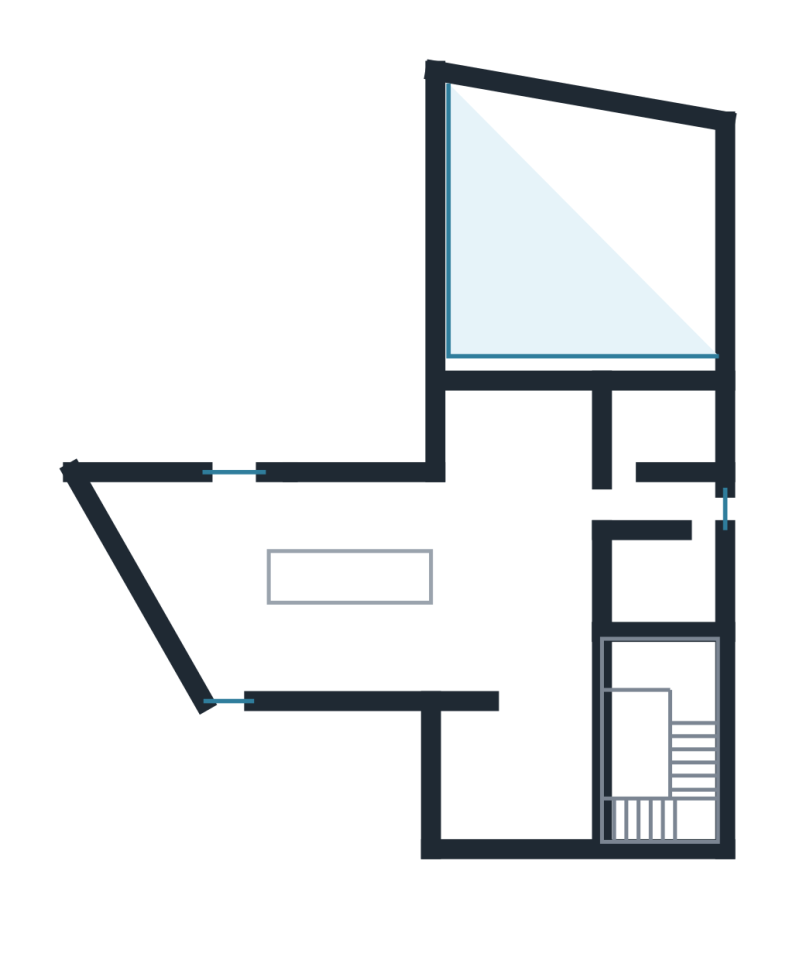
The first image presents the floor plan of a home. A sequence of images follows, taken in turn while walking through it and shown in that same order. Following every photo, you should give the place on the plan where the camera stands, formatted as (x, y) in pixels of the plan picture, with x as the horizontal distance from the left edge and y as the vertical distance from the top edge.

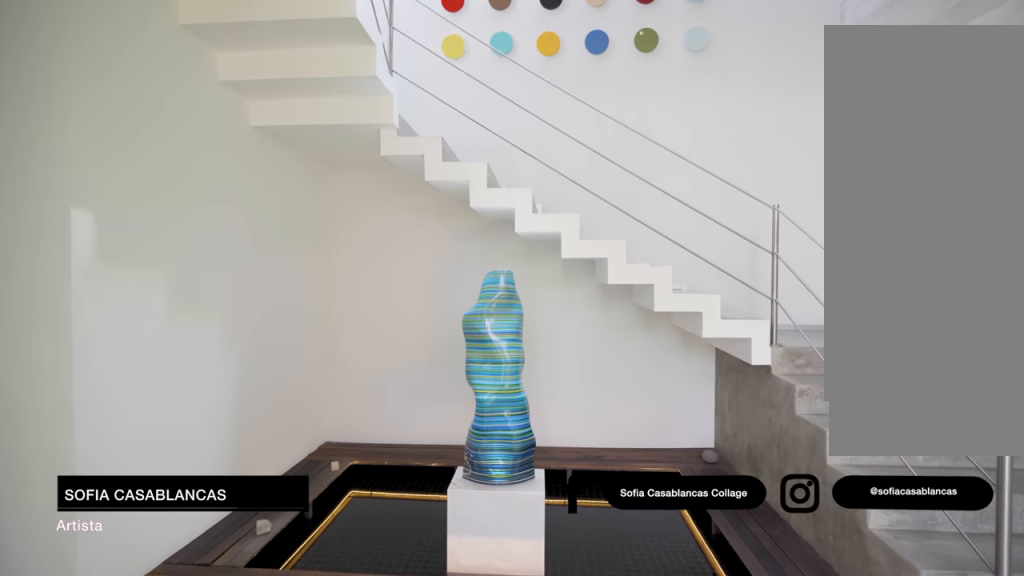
(538, 773)
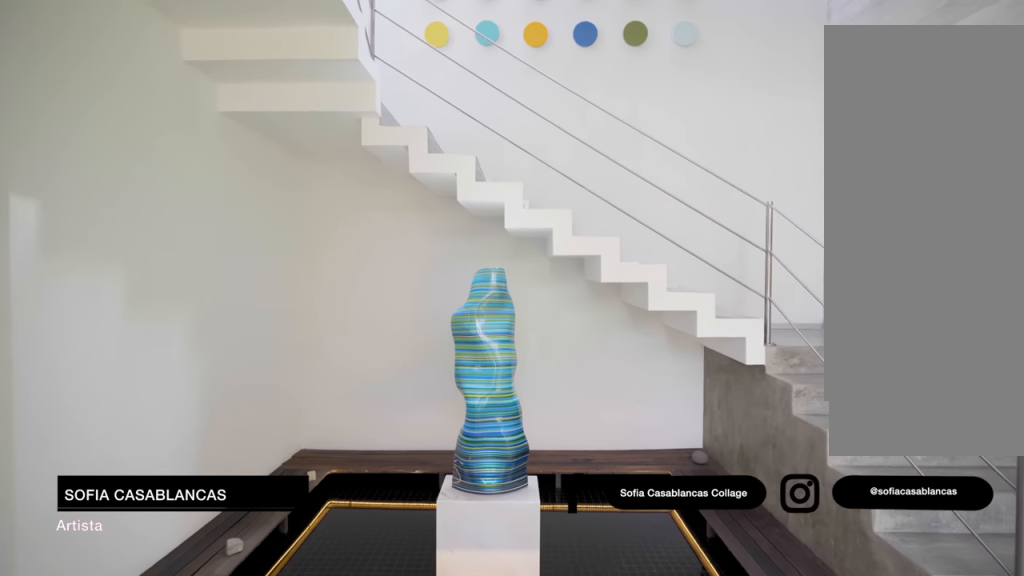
(538, 773)
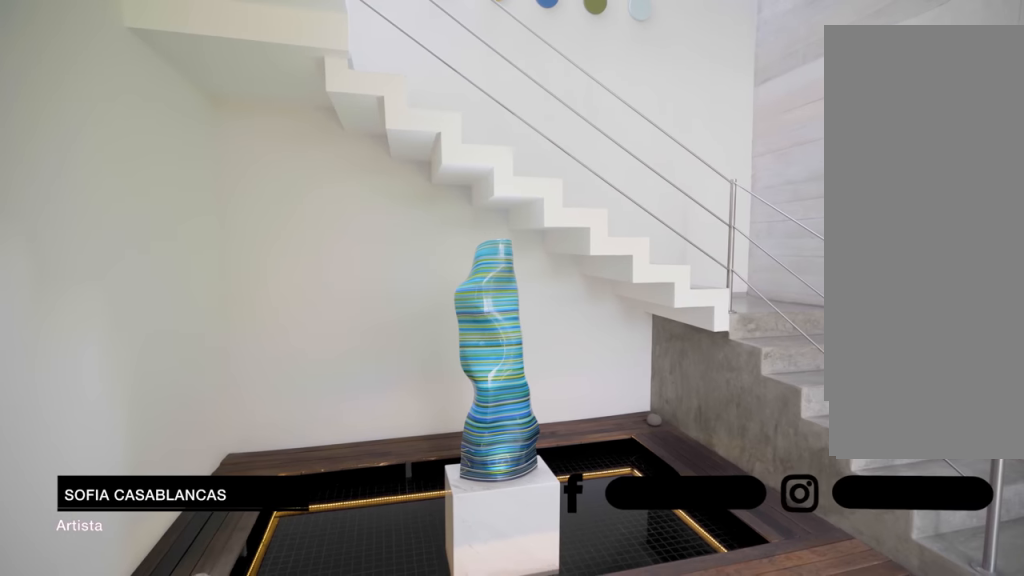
(543, 775)
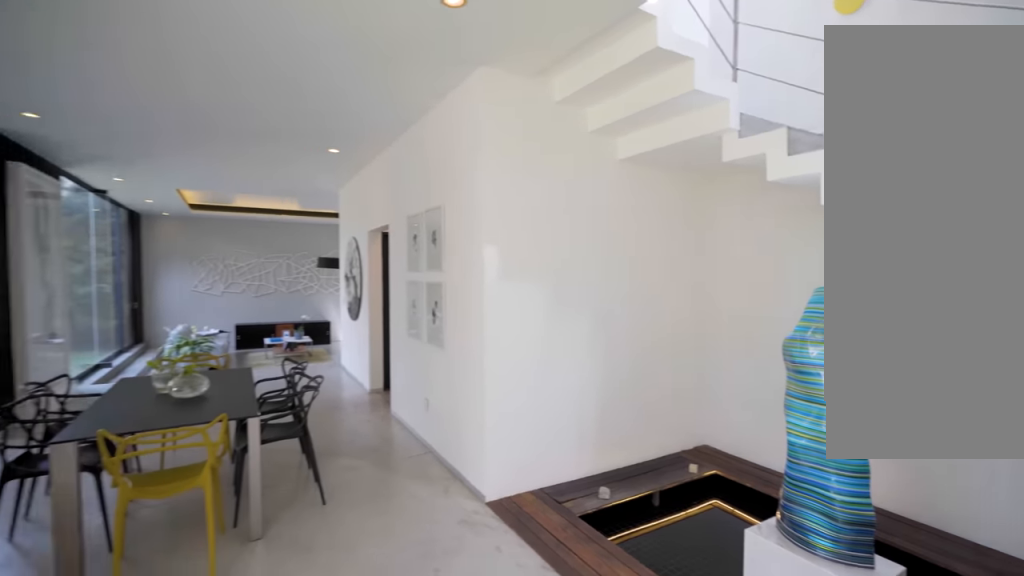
(558, 721)
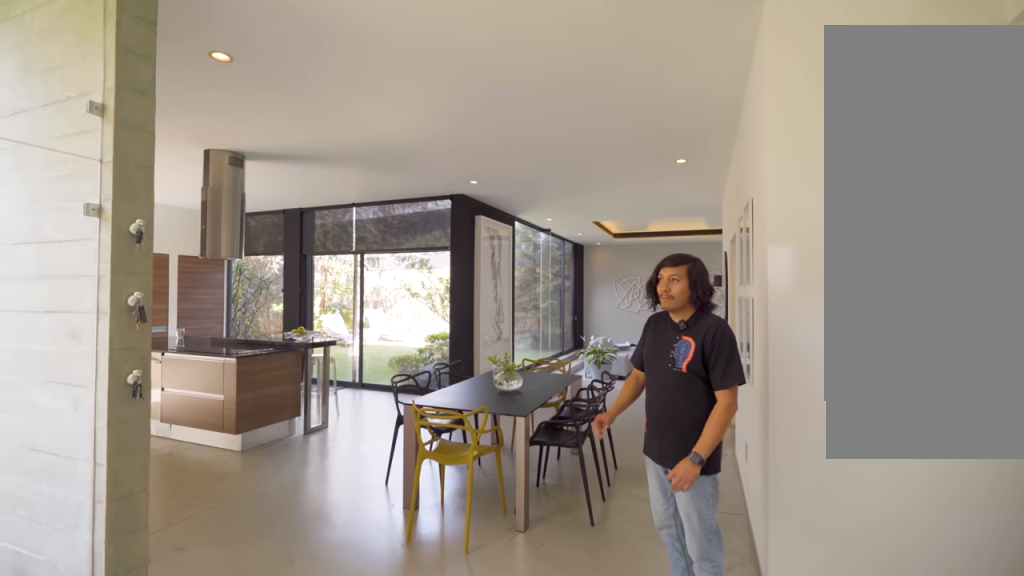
(554, 762)
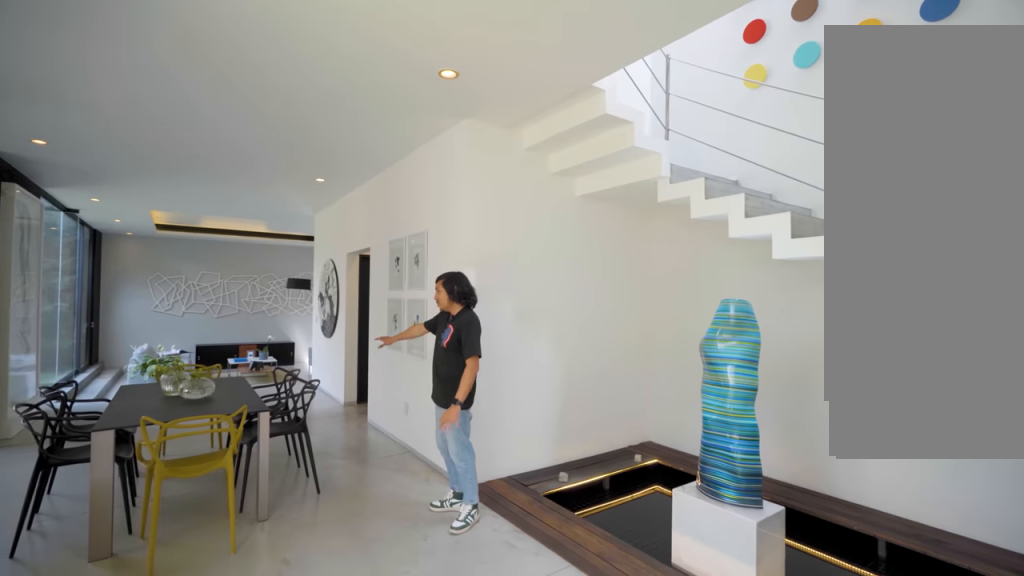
(548, 702)
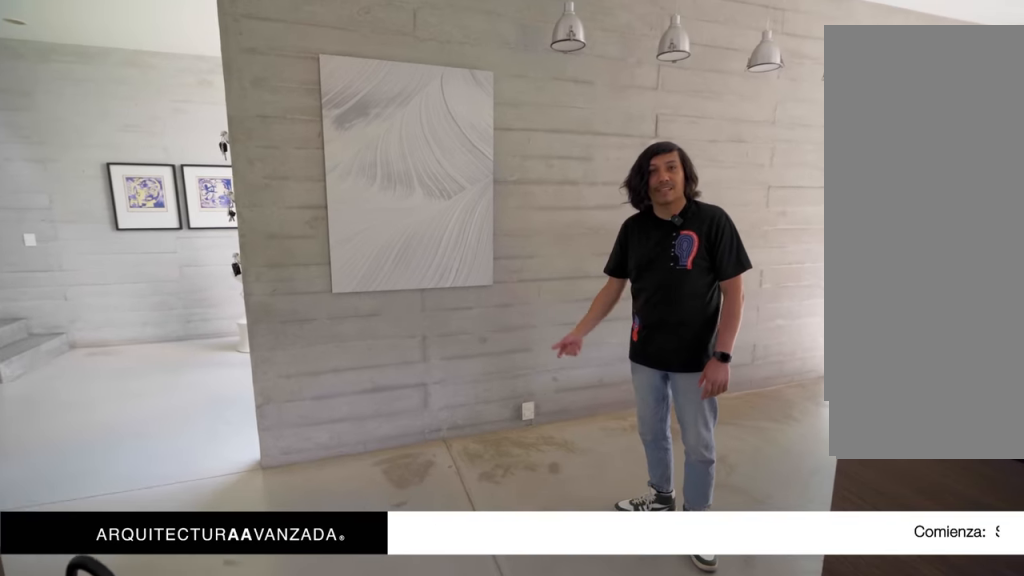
(422, 514)
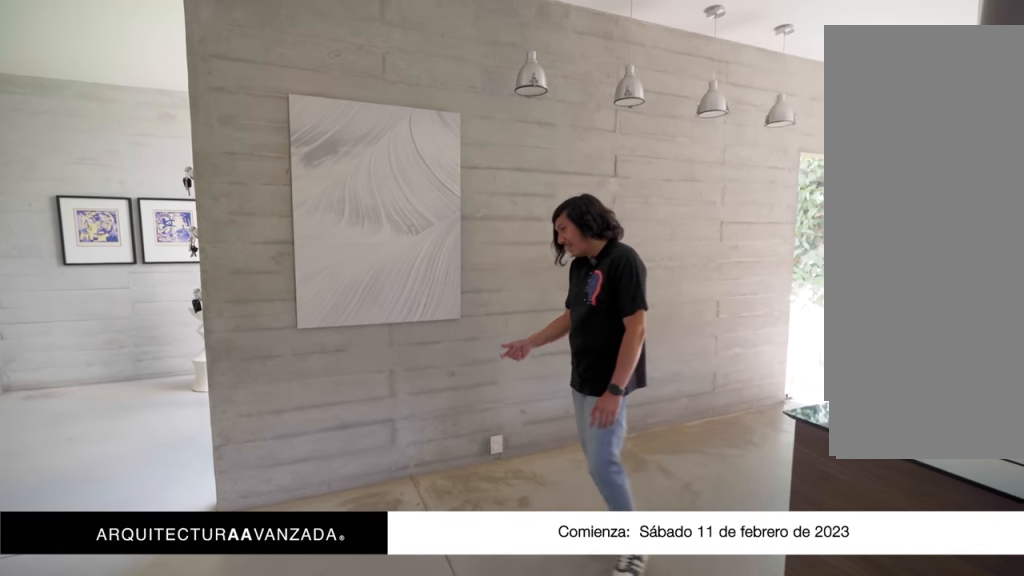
(421, 535)
